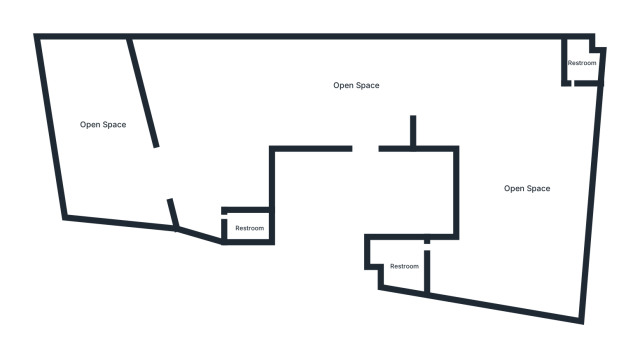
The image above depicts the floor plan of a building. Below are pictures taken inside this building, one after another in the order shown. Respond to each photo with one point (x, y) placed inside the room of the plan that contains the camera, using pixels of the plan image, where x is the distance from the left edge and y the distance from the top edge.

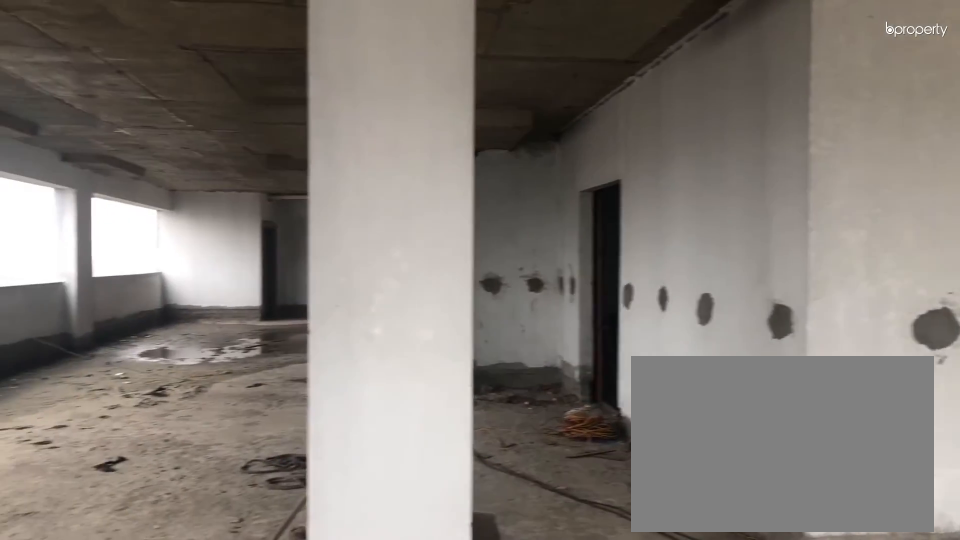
(246, 103)
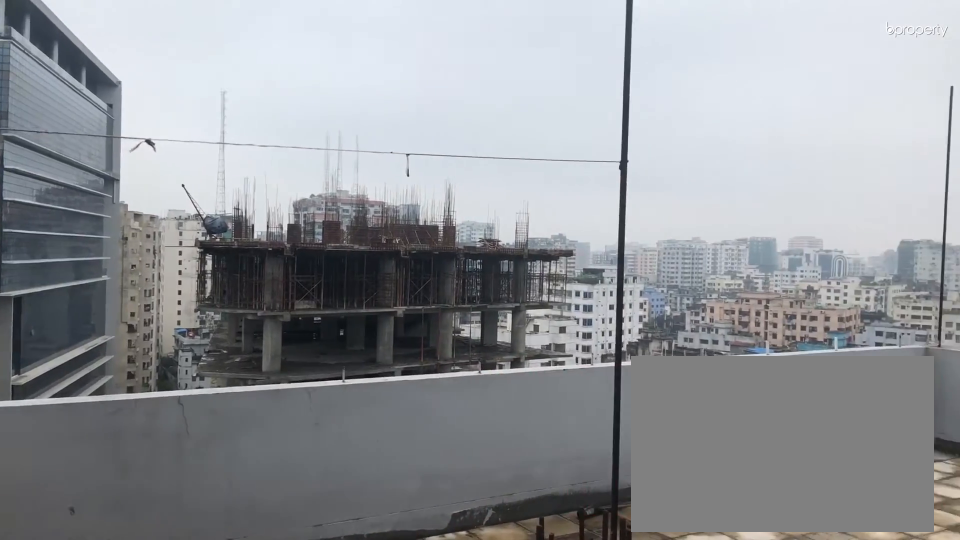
(102, 128)
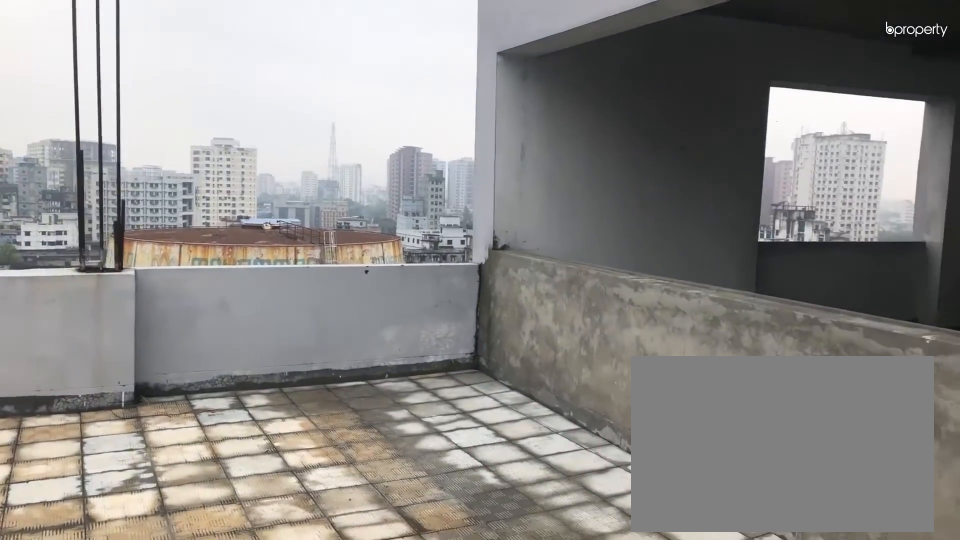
(102, 128)
